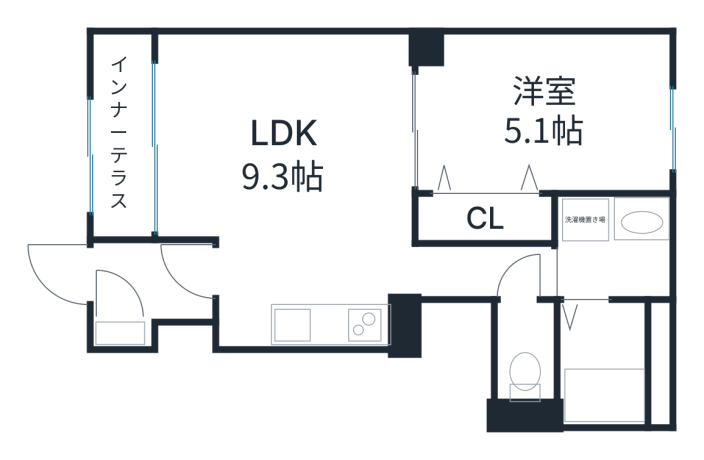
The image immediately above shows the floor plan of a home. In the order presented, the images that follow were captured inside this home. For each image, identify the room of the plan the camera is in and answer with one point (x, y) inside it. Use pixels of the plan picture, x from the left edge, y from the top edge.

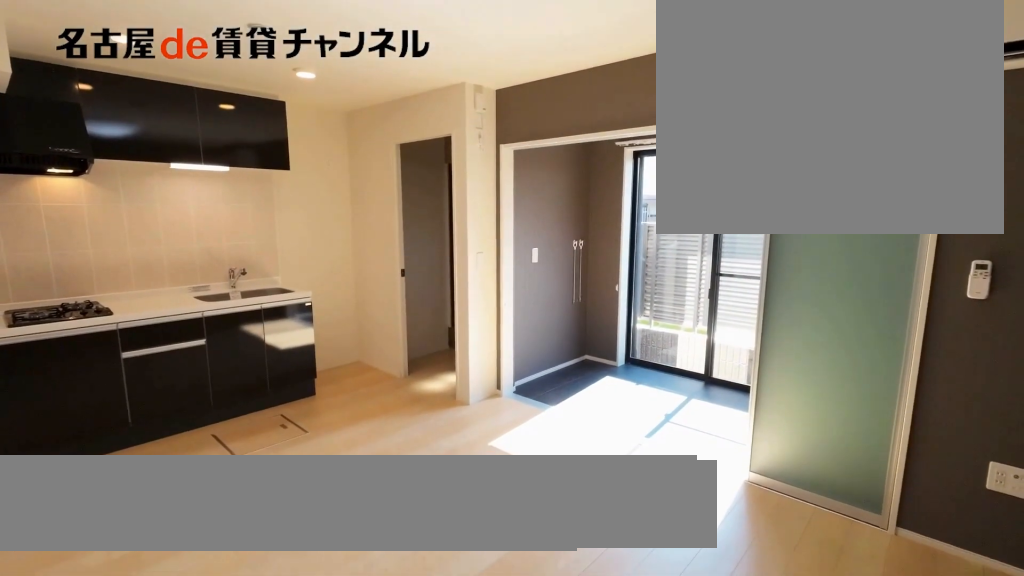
(293, 183)
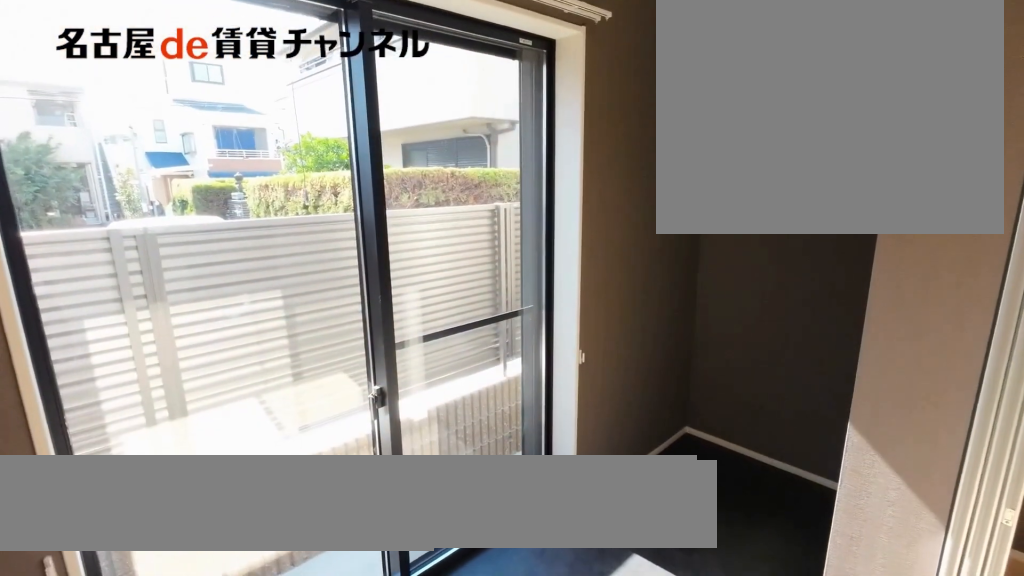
(121, 137)
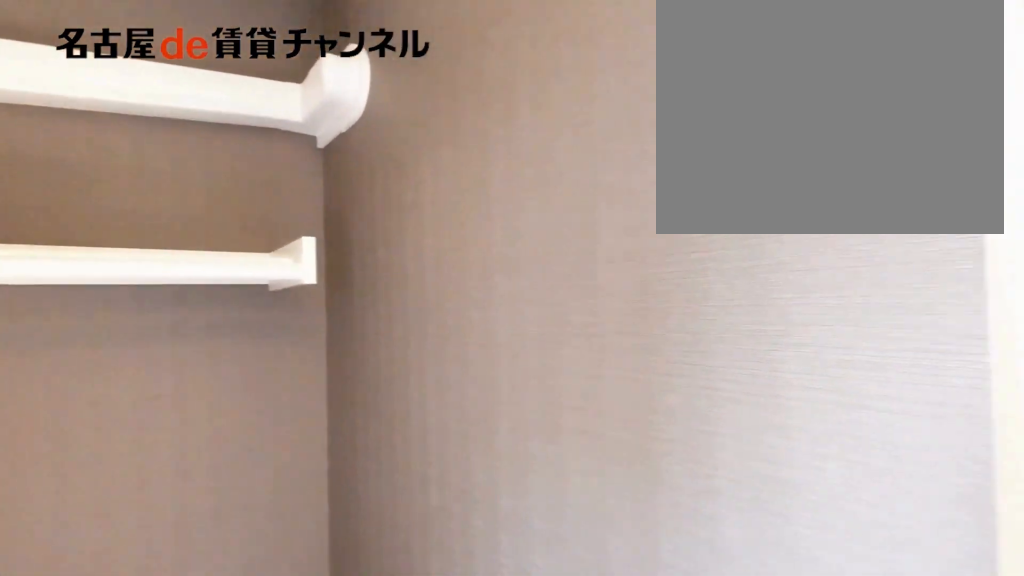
(121, 137)
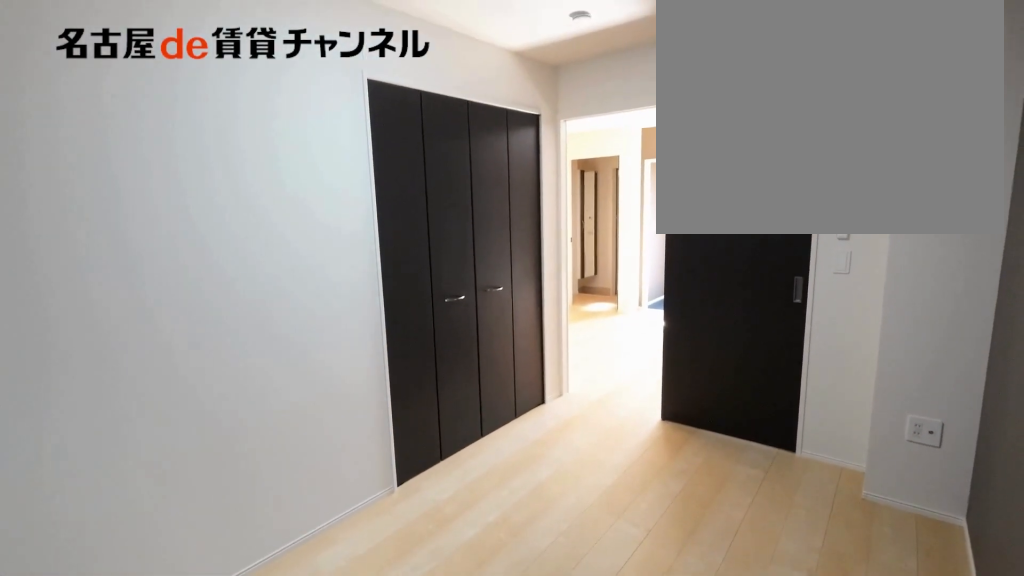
(540, 113)
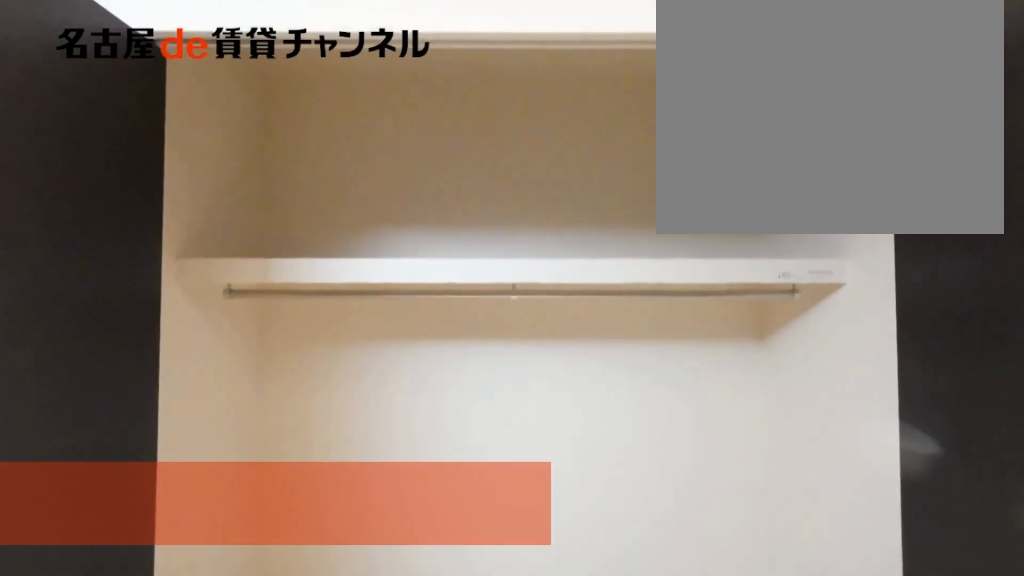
(485, 220)
